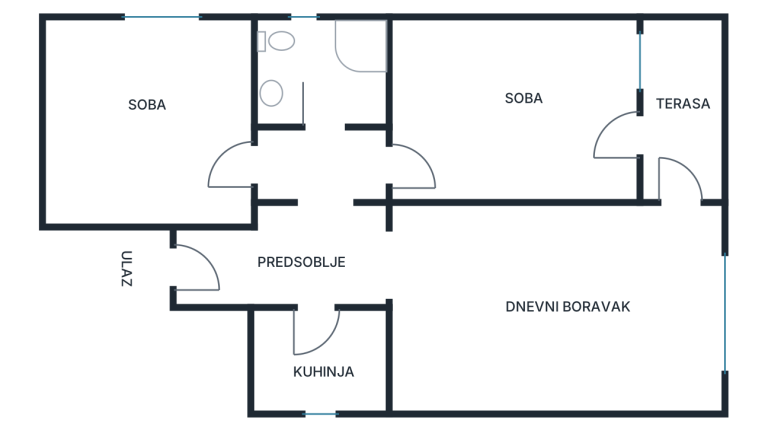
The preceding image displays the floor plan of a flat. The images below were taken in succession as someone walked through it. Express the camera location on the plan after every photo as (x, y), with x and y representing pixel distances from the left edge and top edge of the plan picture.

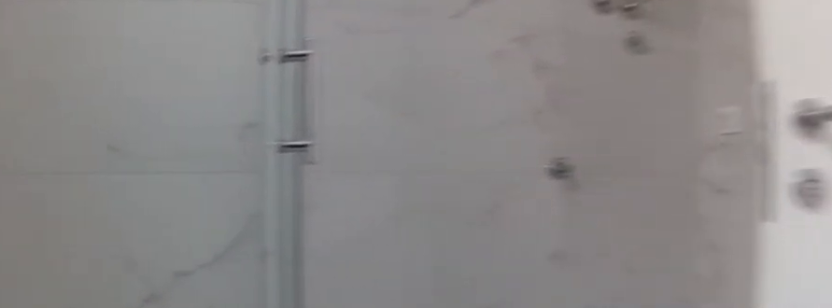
(321, 77)
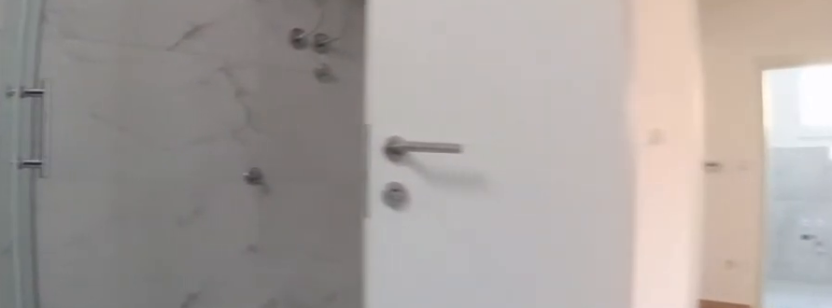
(322, 62)
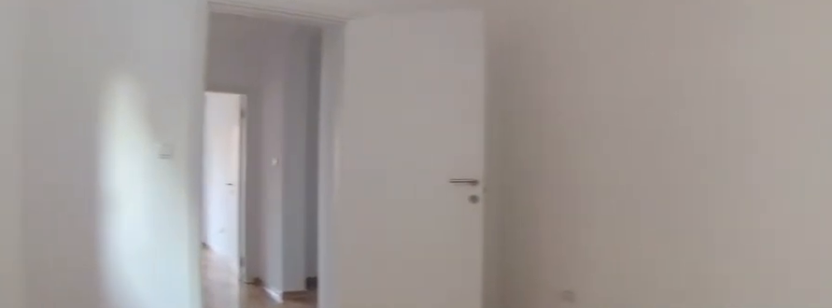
(68, 37)
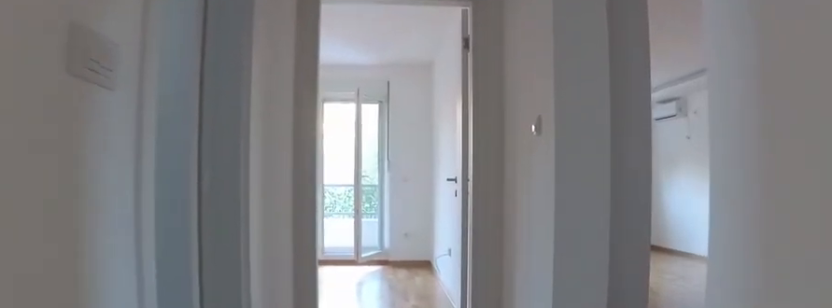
(236, 140)
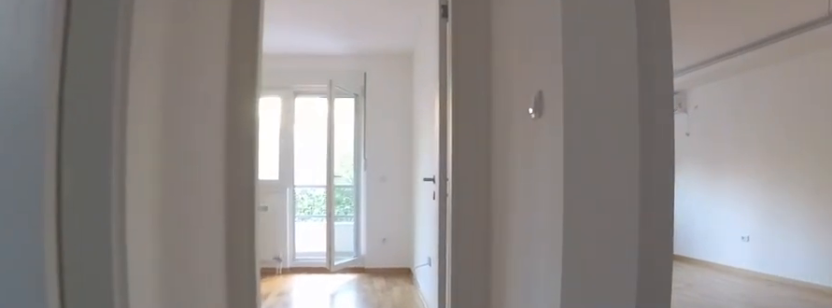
(258, 153)
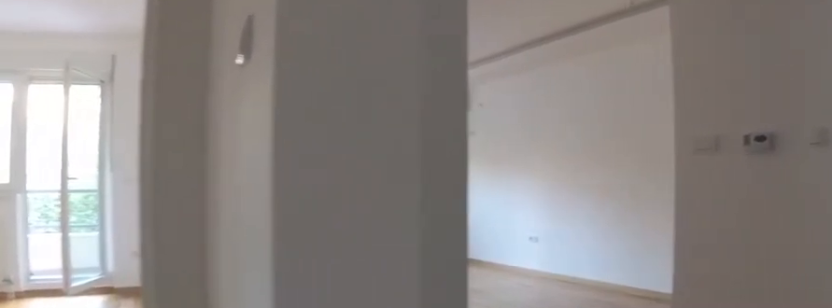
(284, 169)
